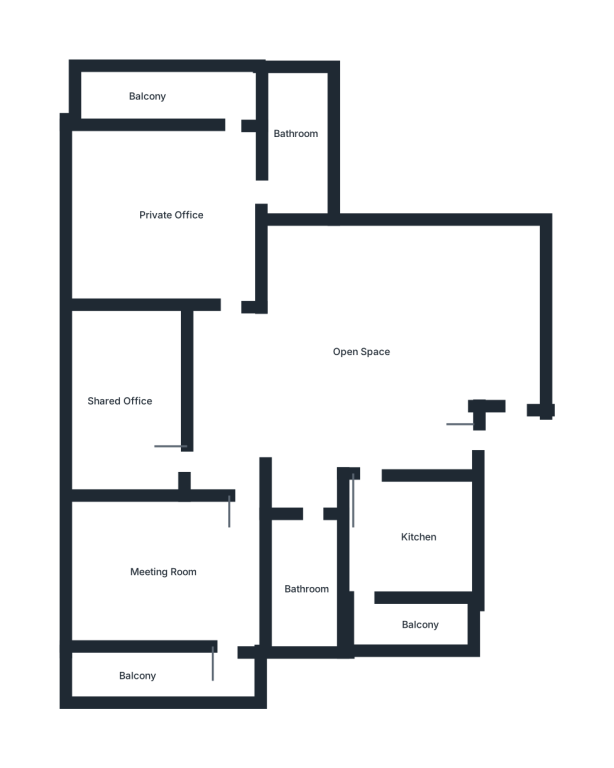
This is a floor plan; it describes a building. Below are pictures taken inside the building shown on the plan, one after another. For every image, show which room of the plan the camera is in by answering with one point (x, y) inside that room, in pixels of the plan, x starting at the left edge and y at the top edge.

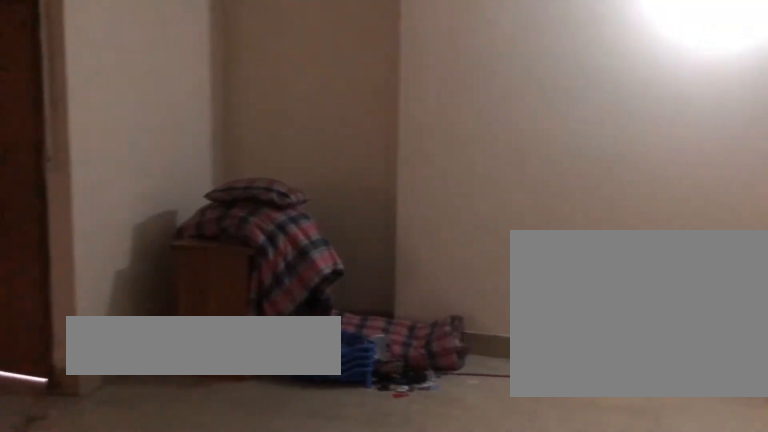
(382, 318)
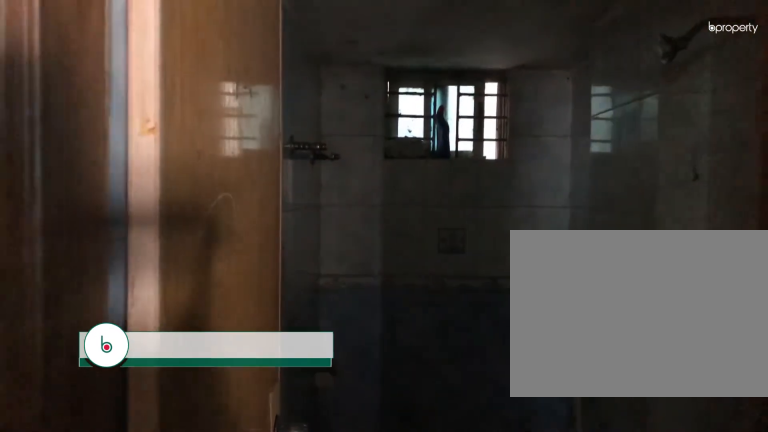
(298, 568)
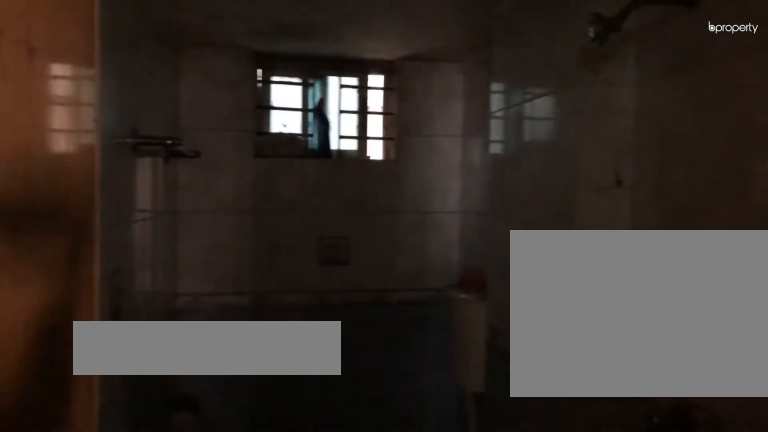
(298, 568)
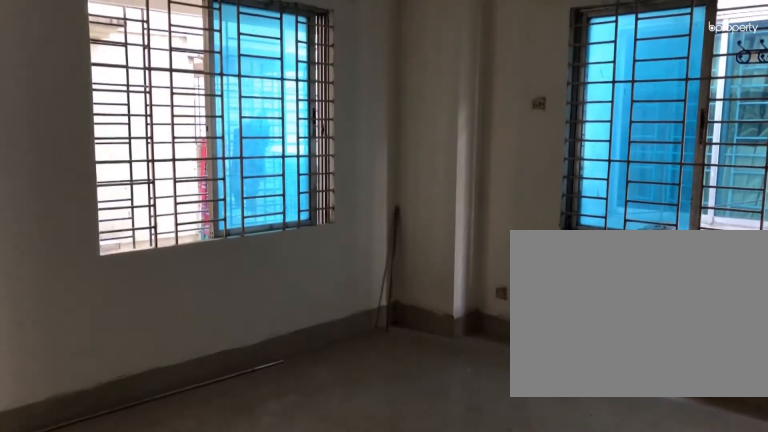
(167, 550)
